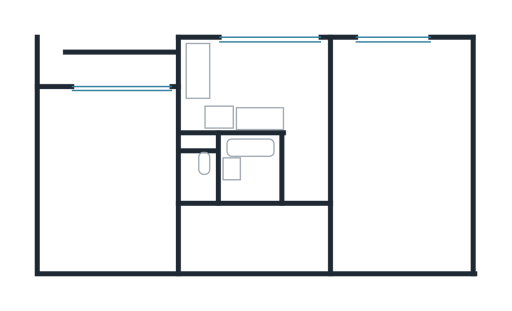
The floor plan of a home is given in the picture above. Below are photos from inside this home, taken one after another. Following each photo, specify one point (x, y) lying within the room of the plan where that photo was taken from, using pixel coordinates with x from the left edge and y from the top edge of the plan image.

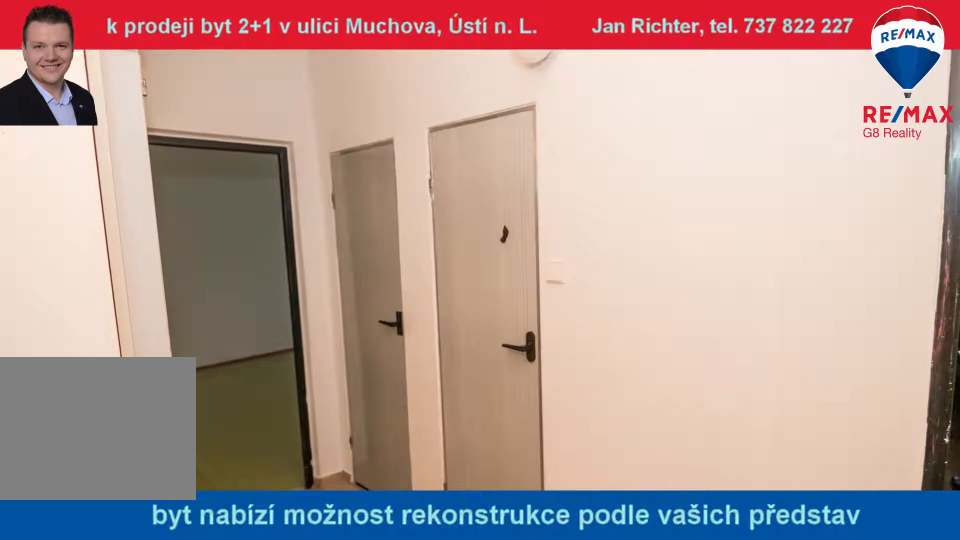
(254, 236)
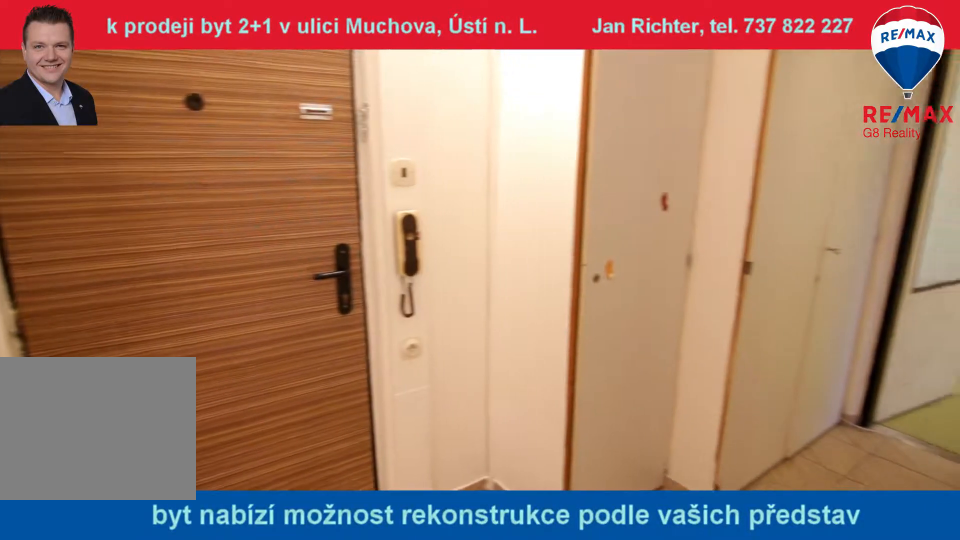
(254, 236)
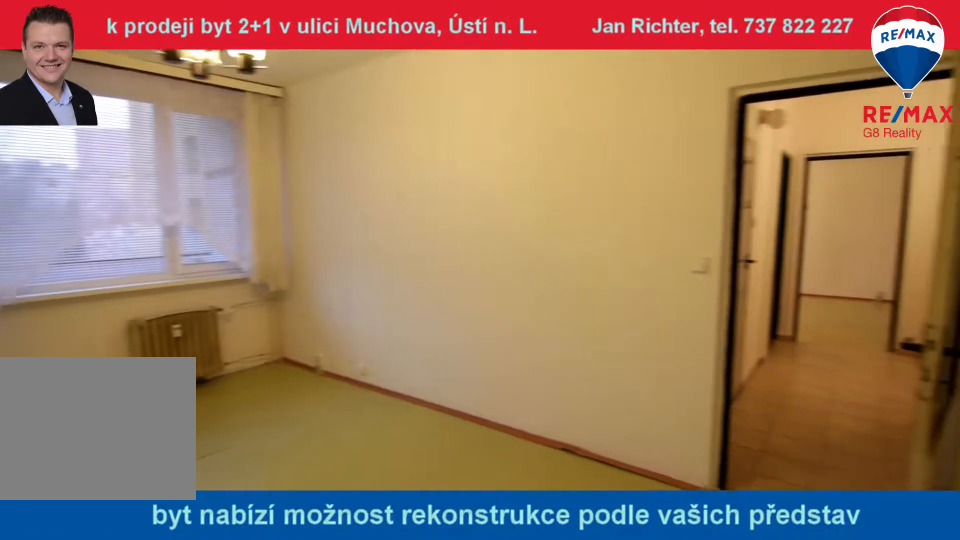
(118, 181)
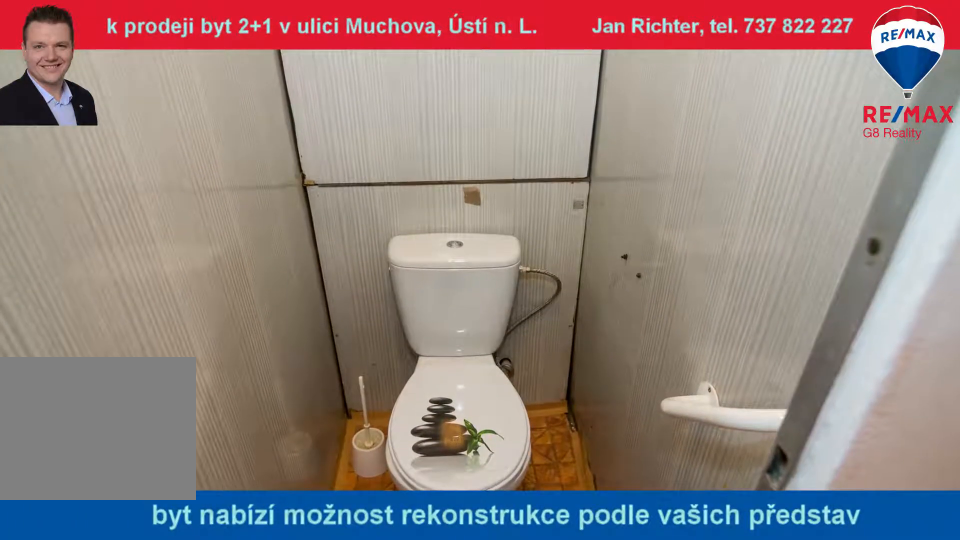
(200, 169)
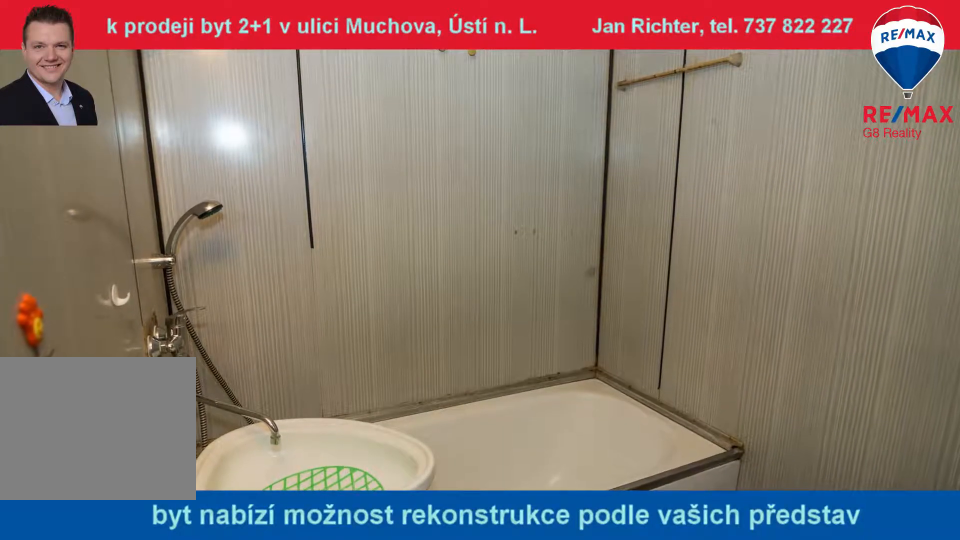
(248, 166)
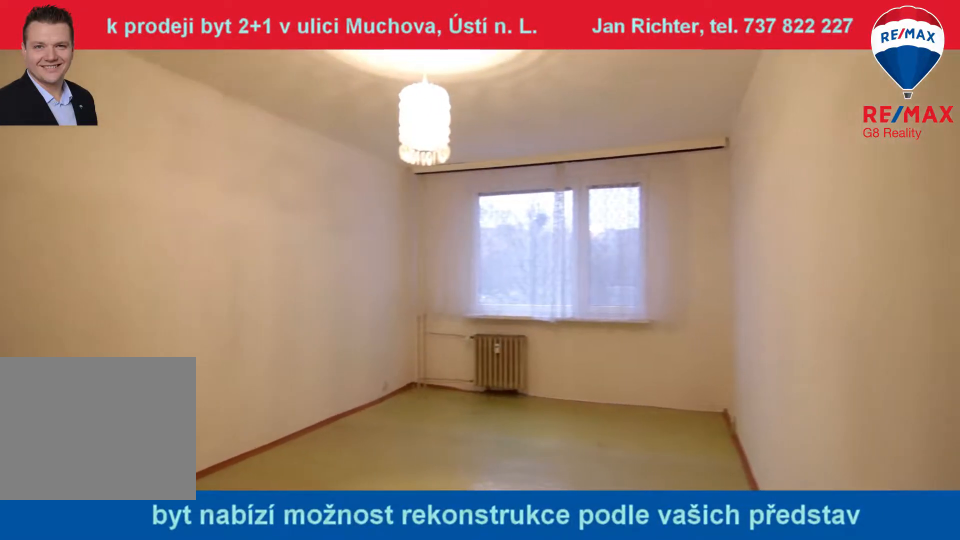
(394, 155)
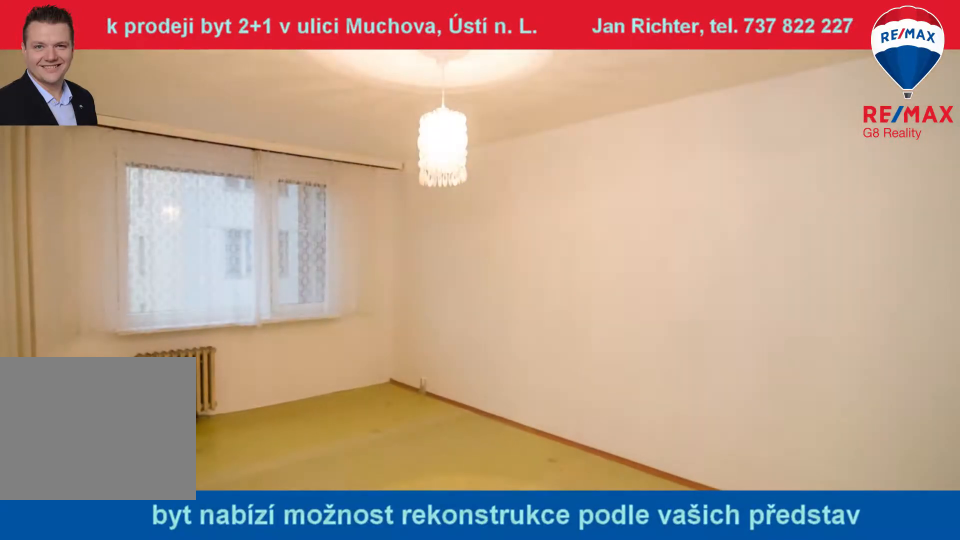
(394, 155)
